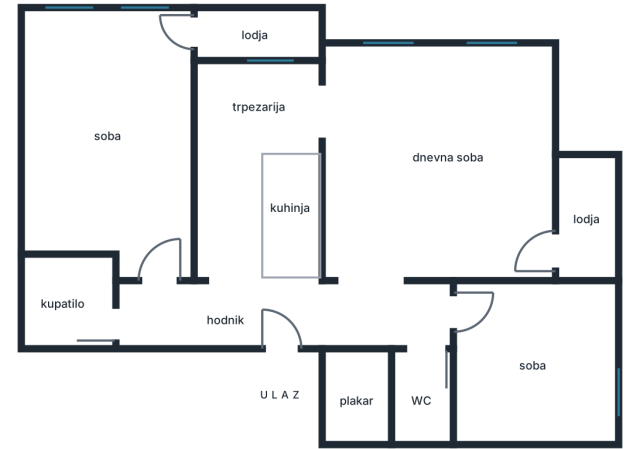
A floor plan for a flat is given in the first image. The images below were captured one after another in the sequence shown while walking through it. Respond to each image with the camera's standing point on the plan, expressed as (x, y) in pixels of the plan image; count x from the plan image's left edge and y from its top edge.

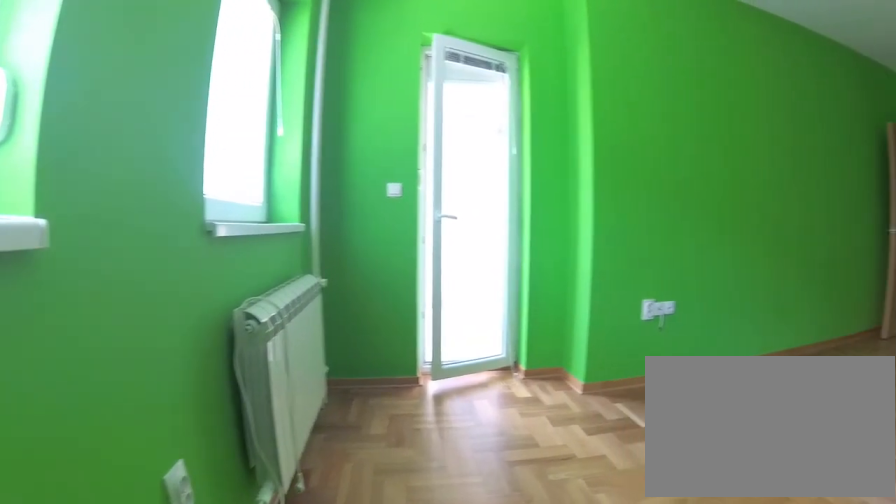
(58, 35)
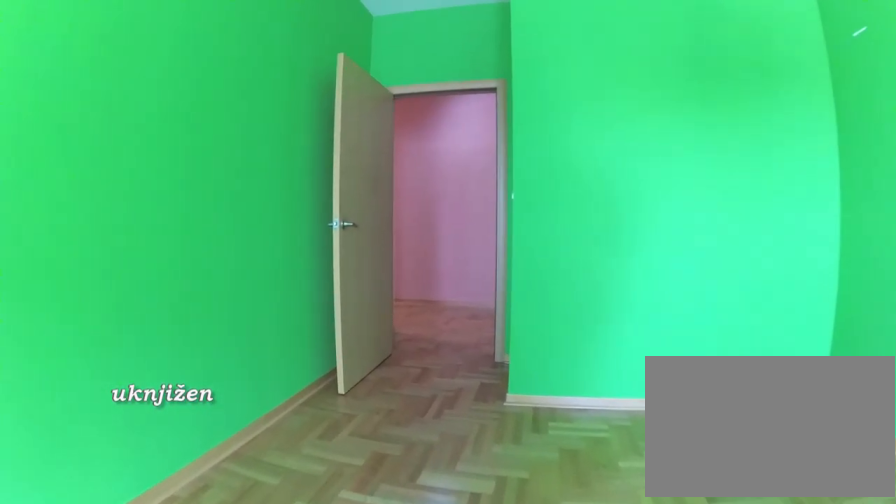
(100, 140)
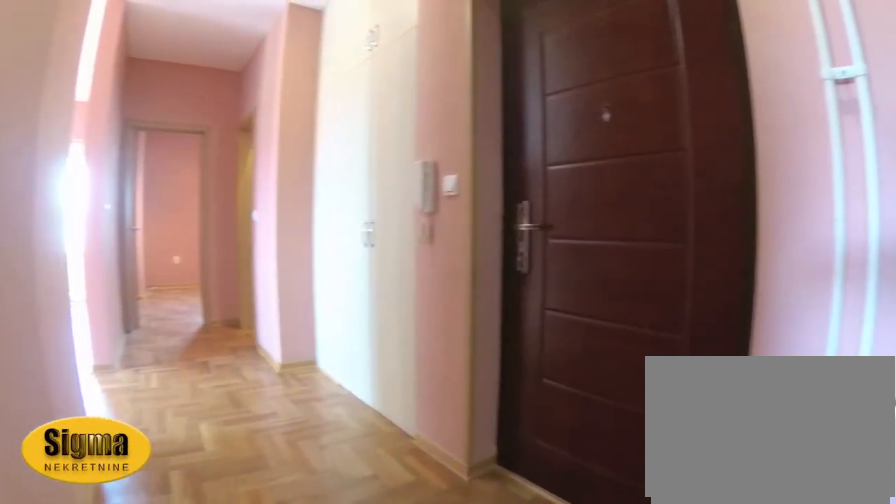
(218, 297)
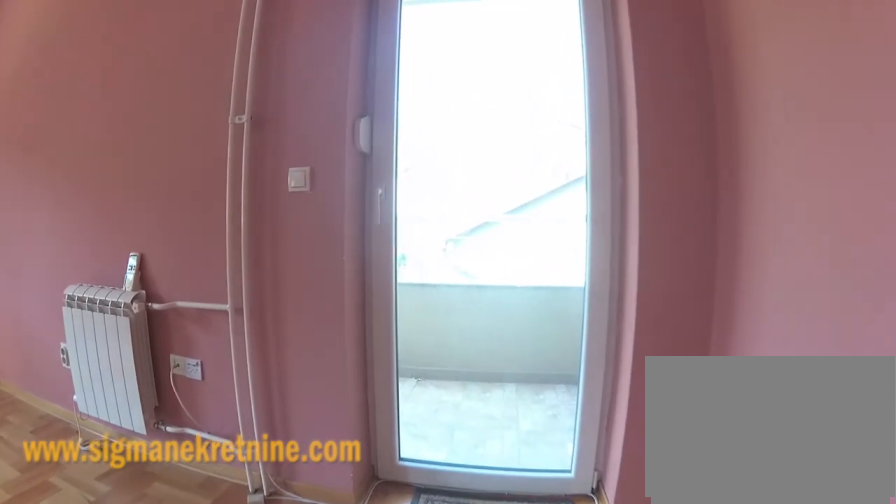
(487, 252)
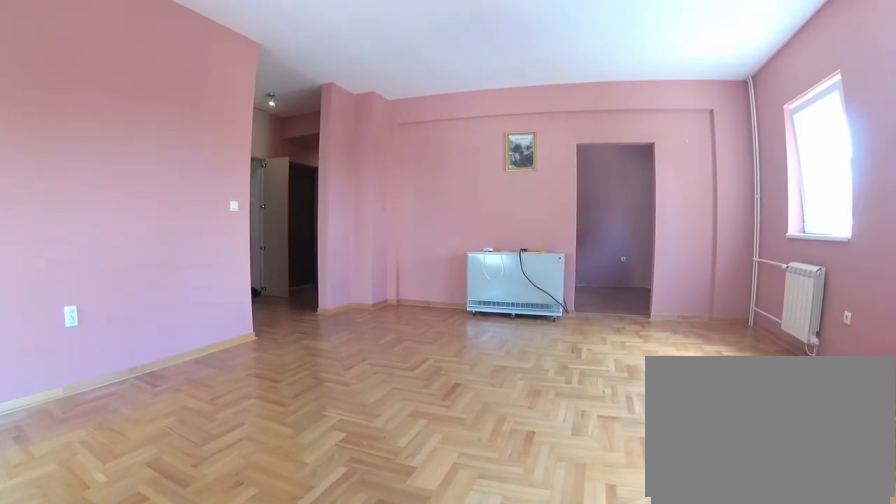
(534, 117)
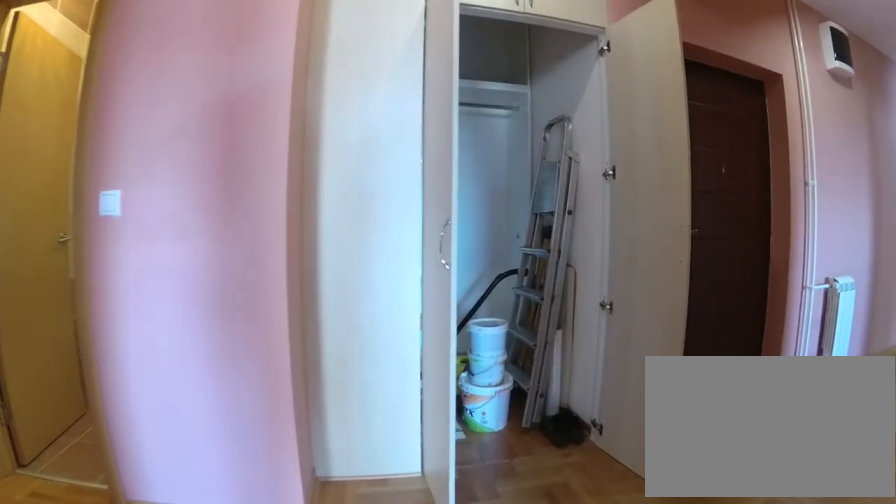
(378, 262)
